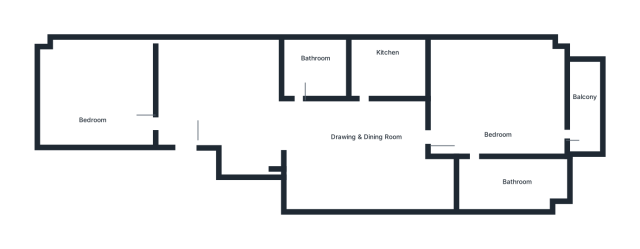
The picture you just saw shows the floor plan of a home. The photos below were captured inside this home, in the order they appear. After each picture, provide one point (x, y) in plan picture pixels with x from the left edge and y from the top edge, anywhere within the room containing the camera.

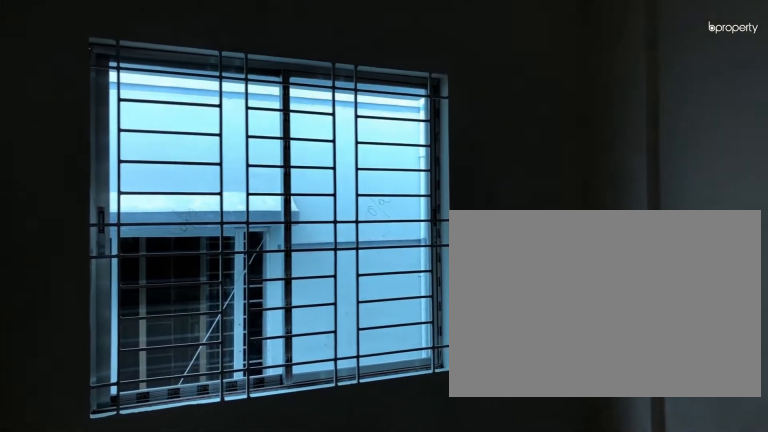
(222, 100)
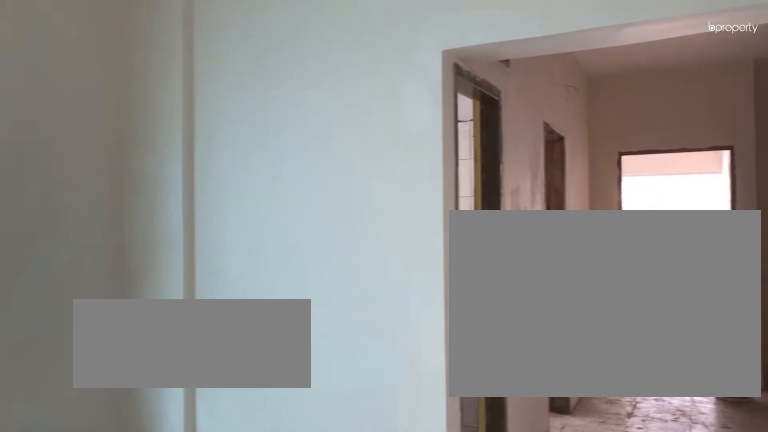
(222, 100)
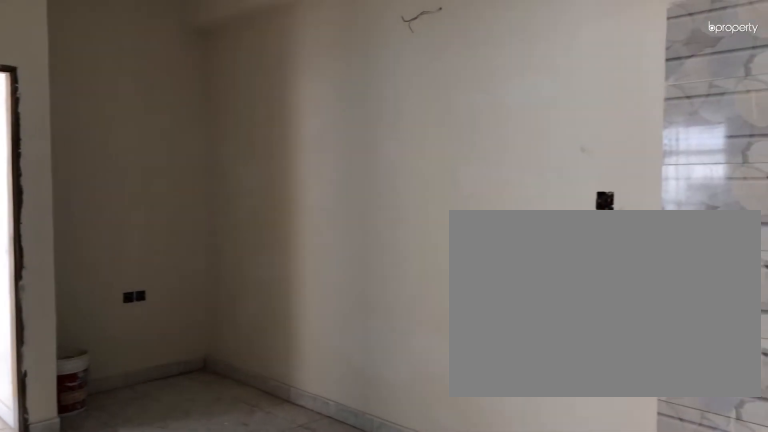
(361, 141)
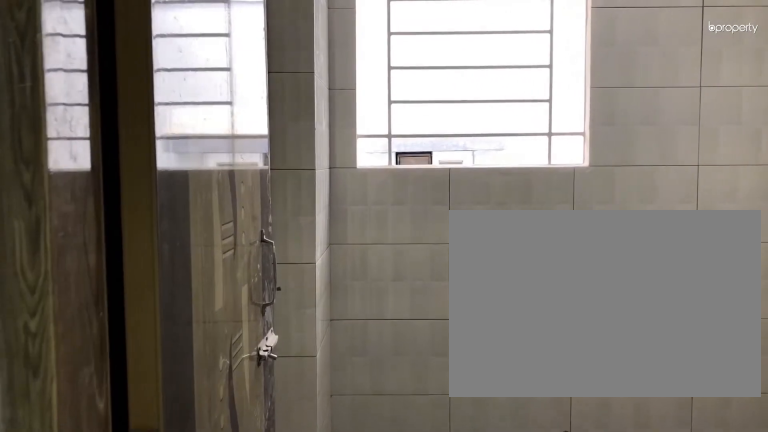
(322, 69)
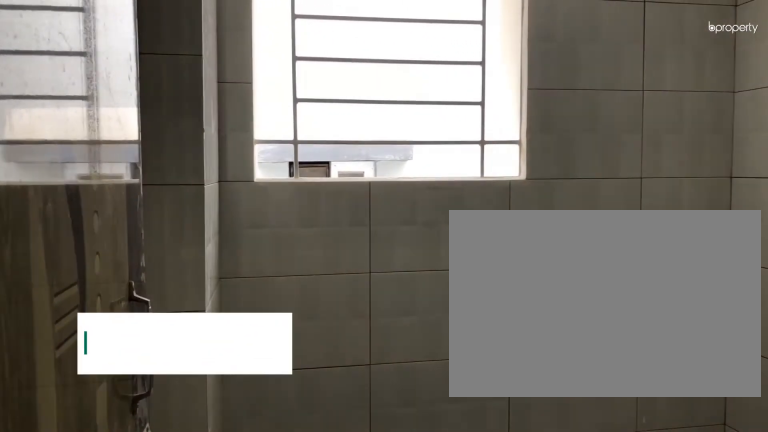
(322, 69)
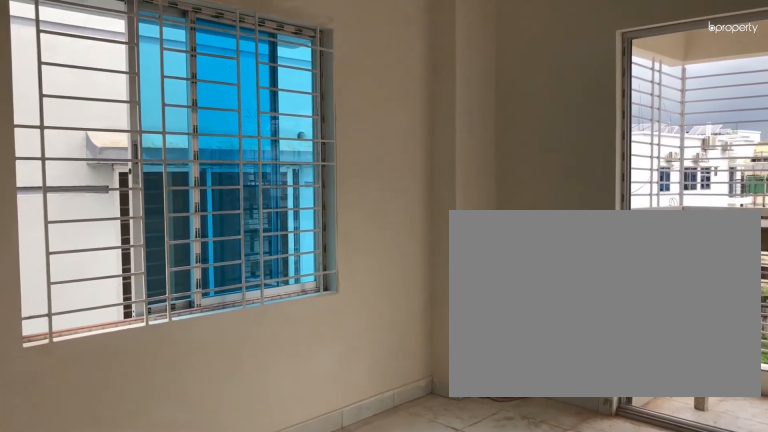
(502, 113)
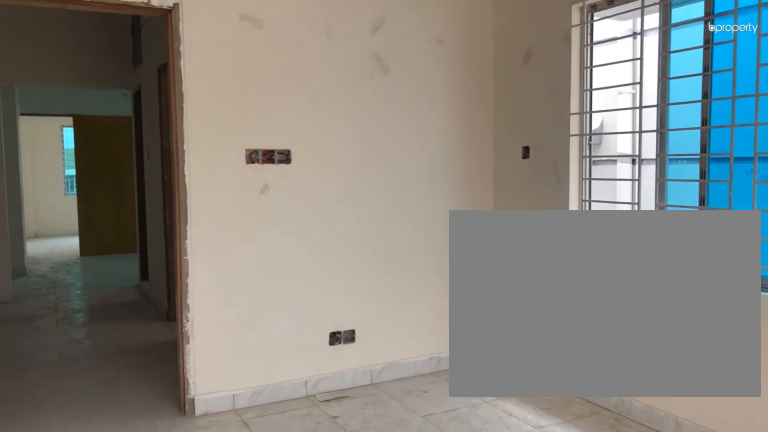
(502, 113)
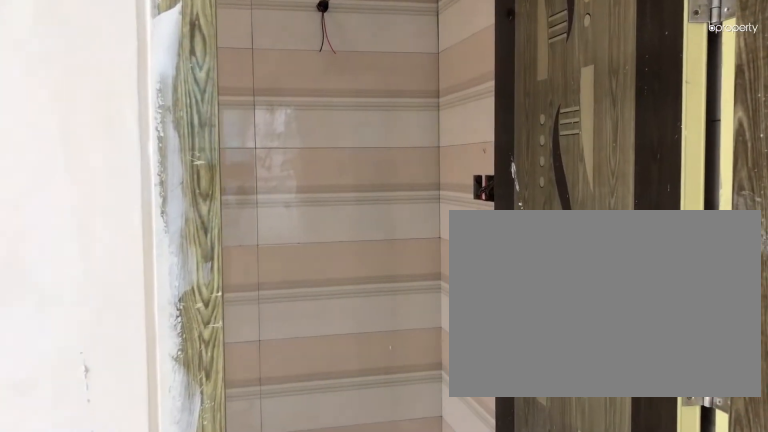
(474, 150)
